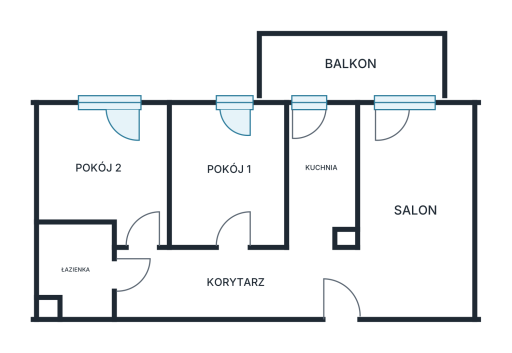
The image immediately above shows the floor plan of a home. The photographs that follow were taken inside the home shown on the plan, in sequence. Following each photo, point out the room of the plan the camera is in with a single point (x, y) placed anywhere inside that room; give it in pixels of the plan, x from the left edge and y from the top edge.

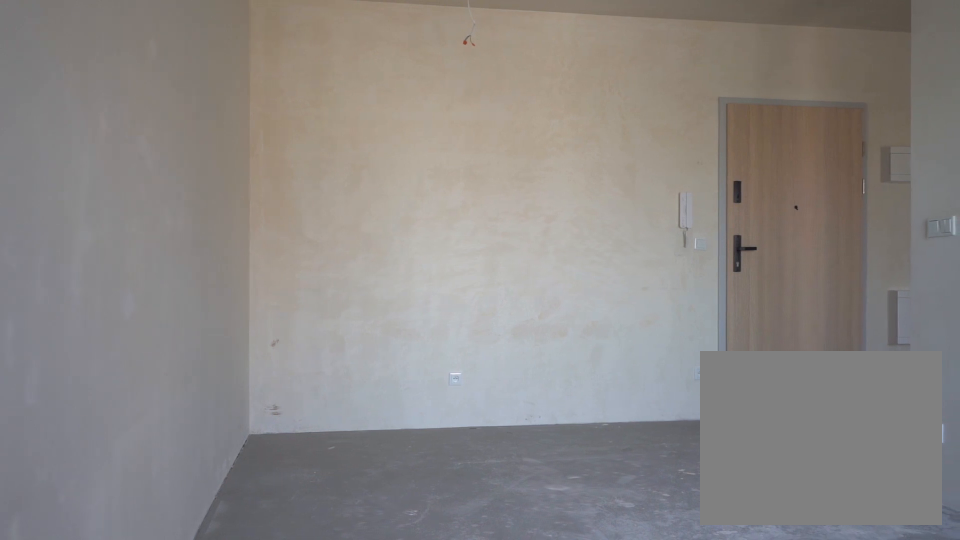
(420, 200)
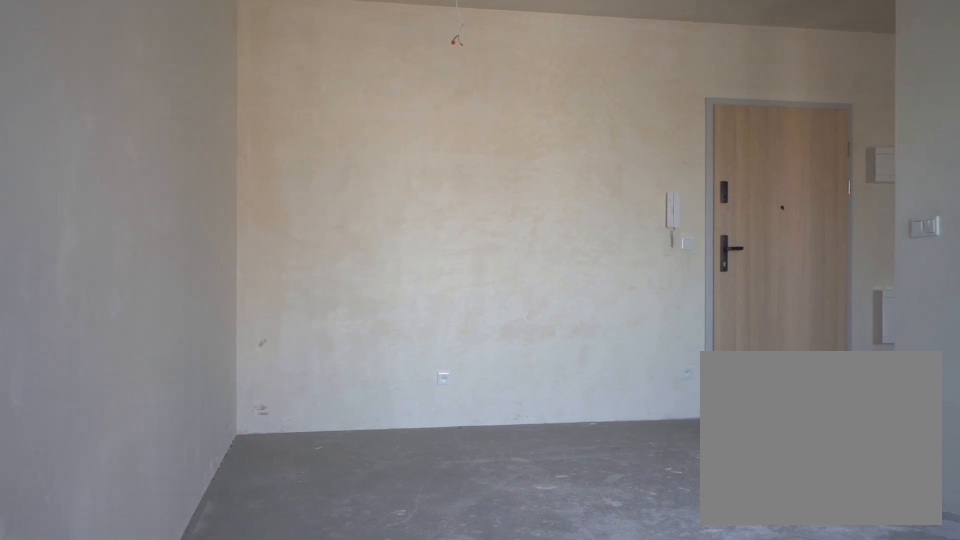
(420, 200)
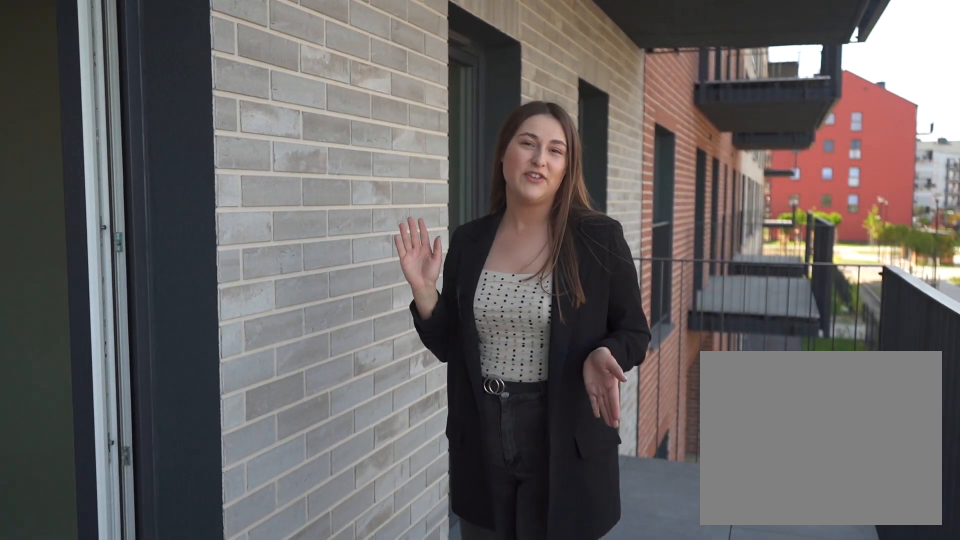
(352, 66)
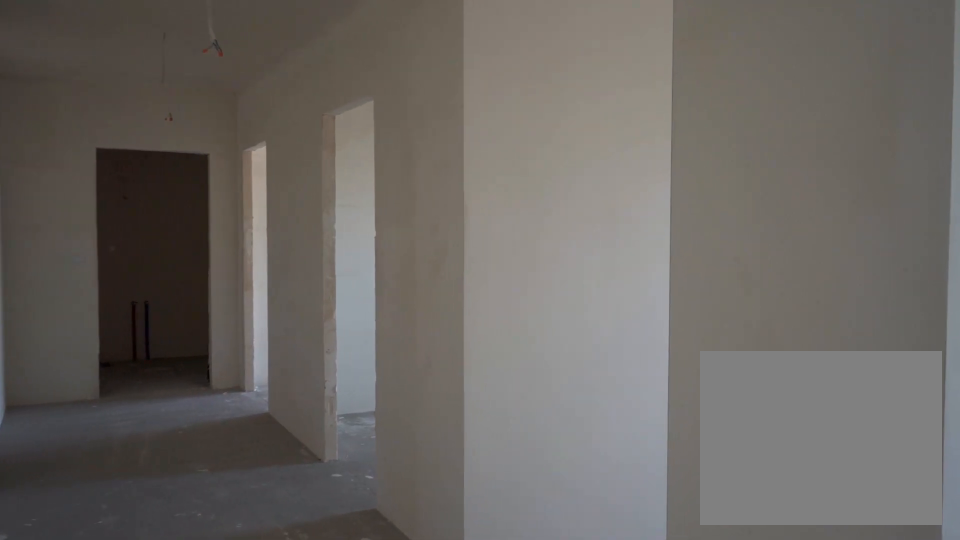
(238, 282)
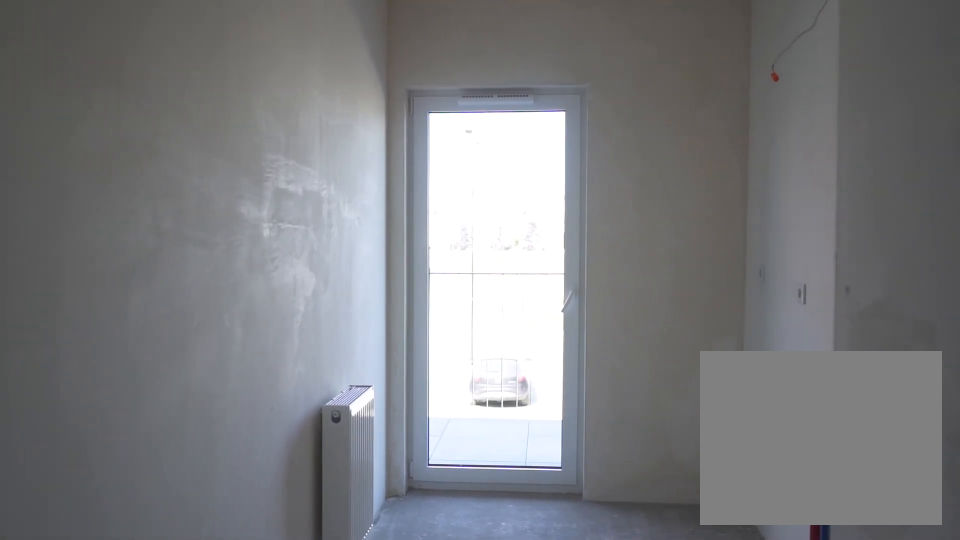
(320, 176)
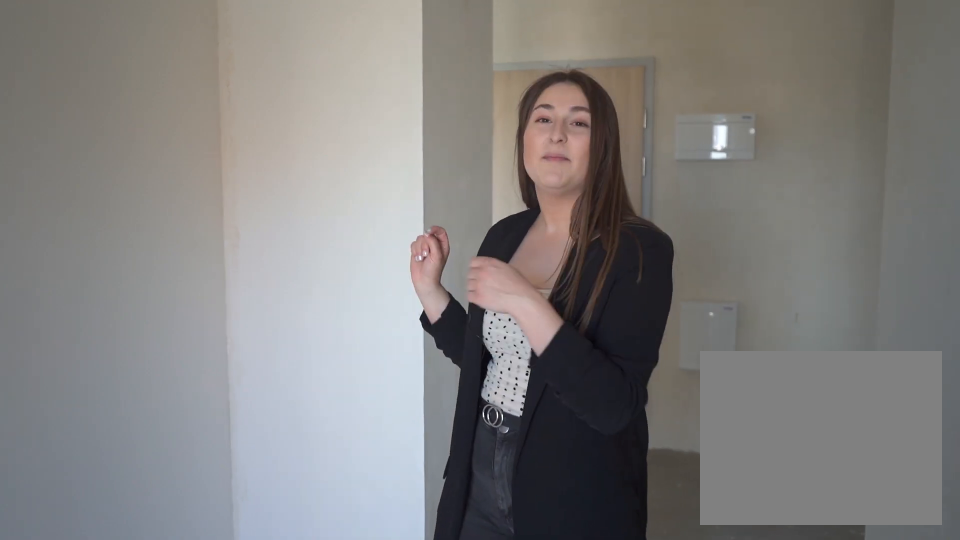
(320, 176)
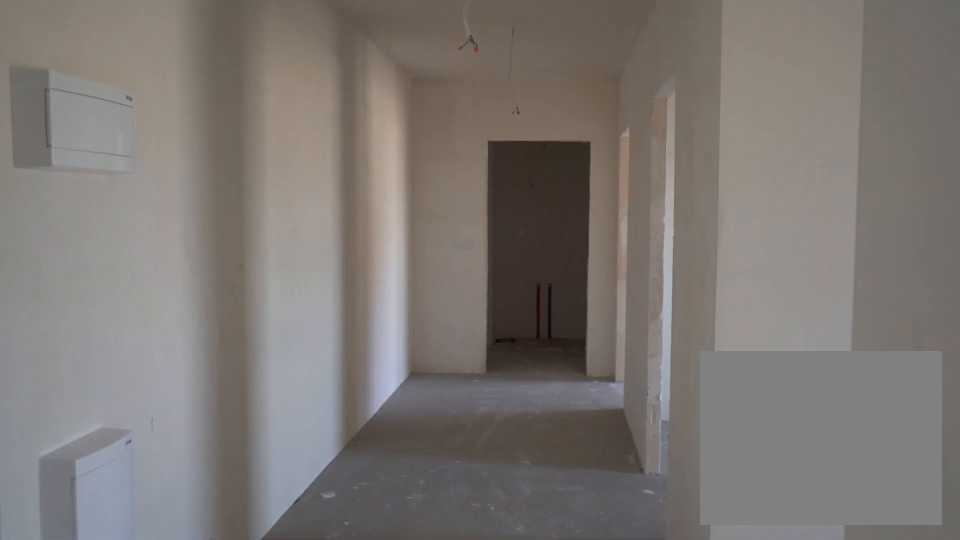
(239, 283)
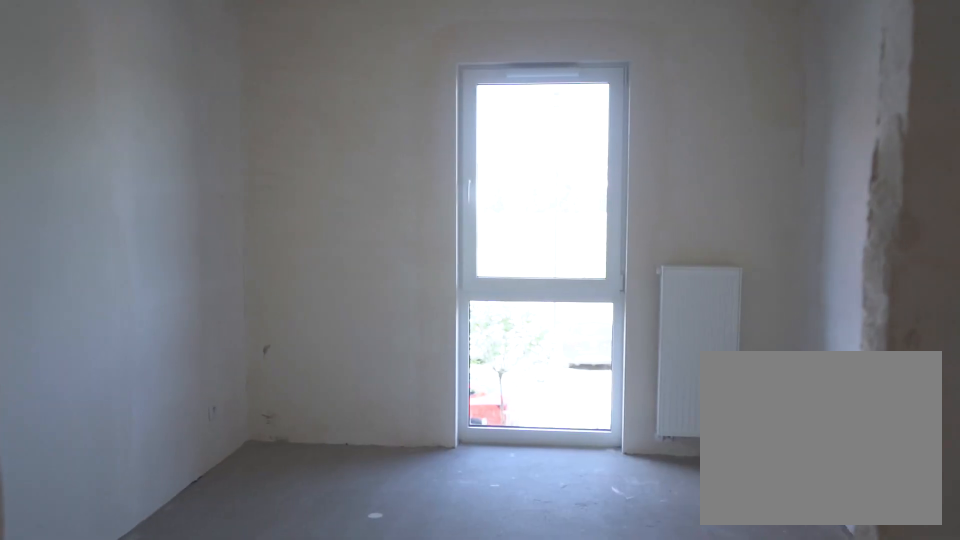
(226, 178)
